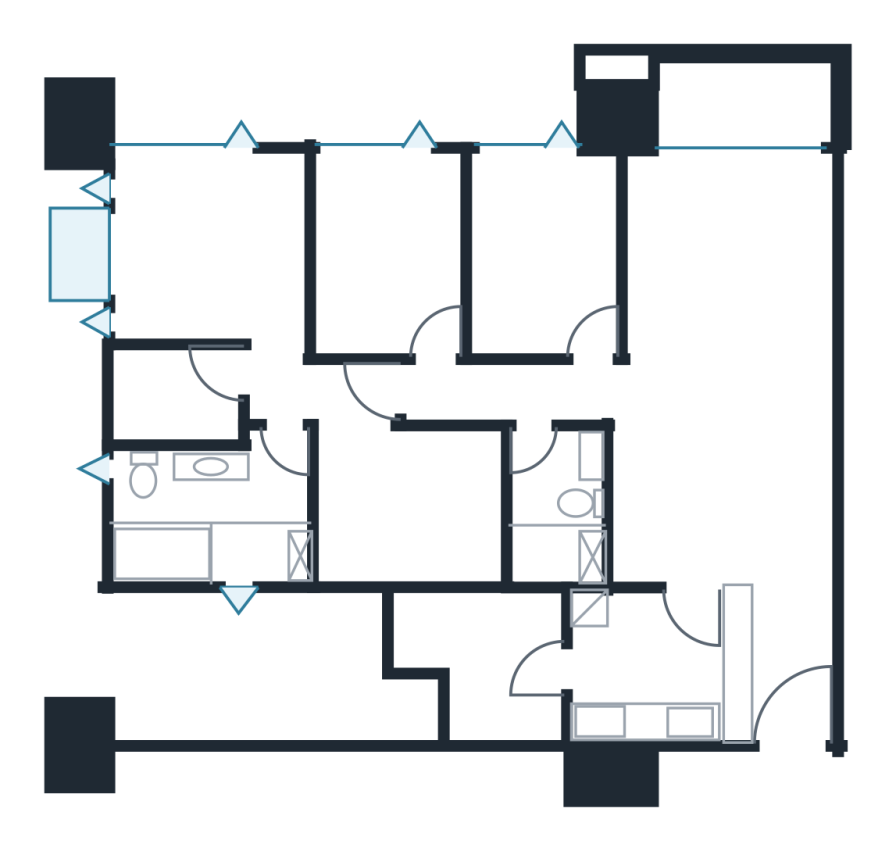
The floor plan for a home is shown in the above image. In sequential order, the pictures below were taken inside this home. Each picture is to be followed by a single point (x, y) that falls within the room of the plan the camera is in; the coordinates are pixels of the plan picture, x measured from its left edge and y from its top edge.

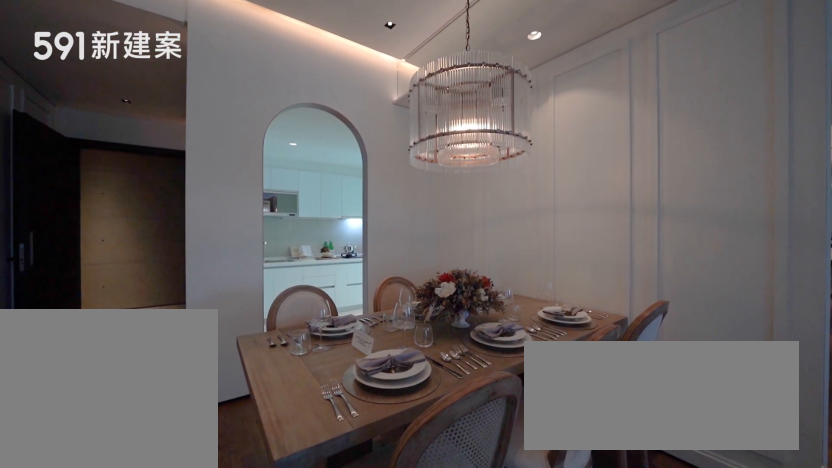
(718, 505)
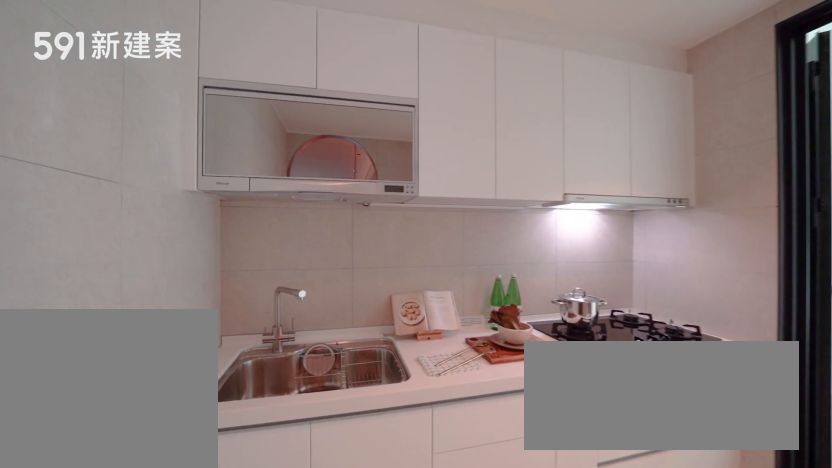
(641, 667)
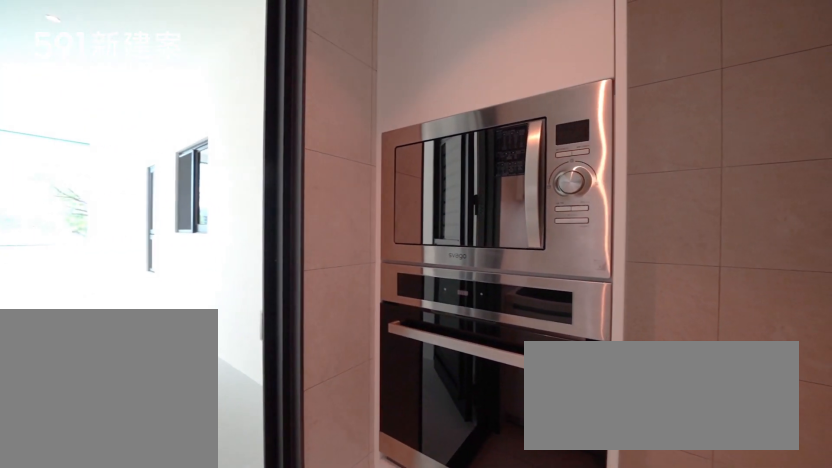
(641, 667)
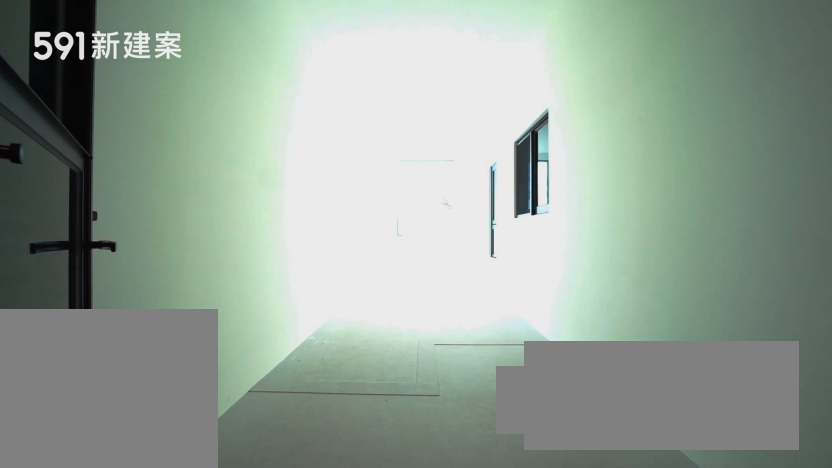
(484, 658)
